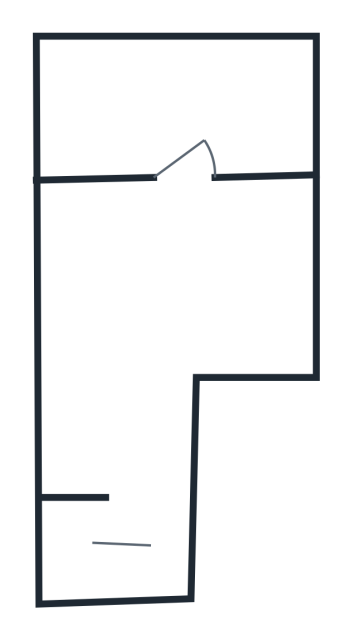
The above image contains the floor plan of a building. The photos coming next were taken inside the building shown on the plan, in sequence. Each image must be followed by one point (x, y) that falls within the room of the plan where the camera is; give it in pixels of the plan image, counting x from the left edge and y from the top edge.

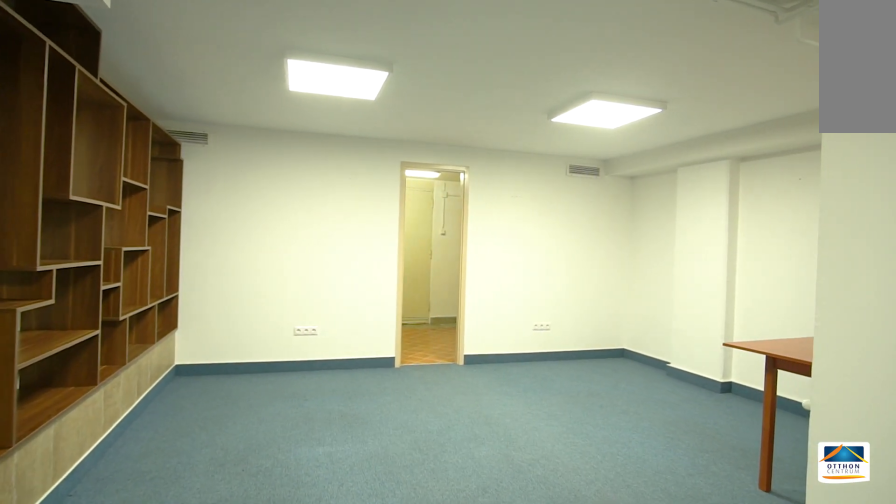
(161, 294)
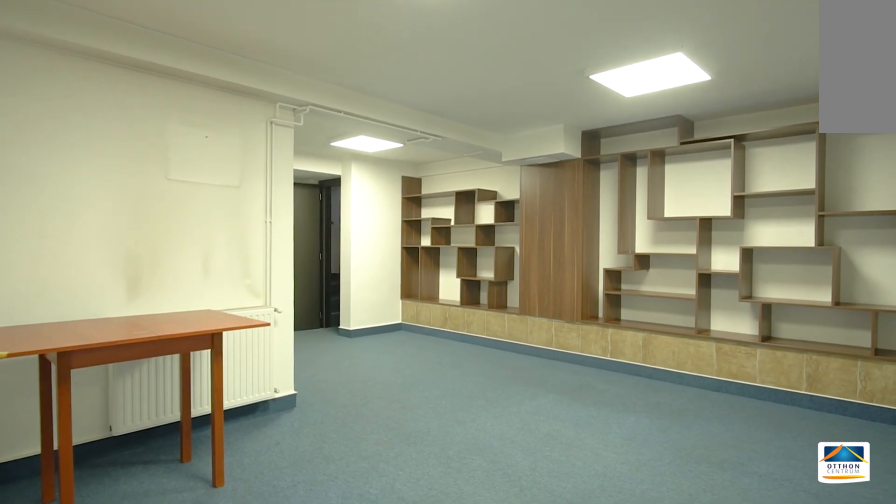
(161, 294)
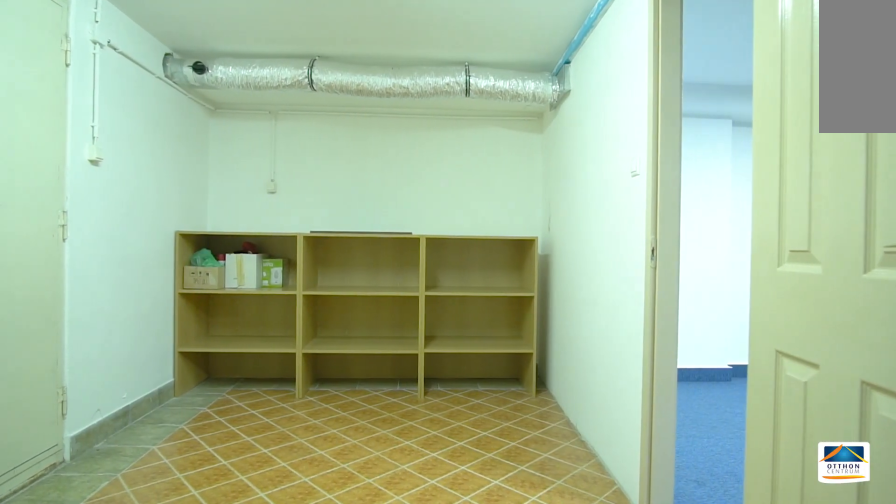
(172, 95)
